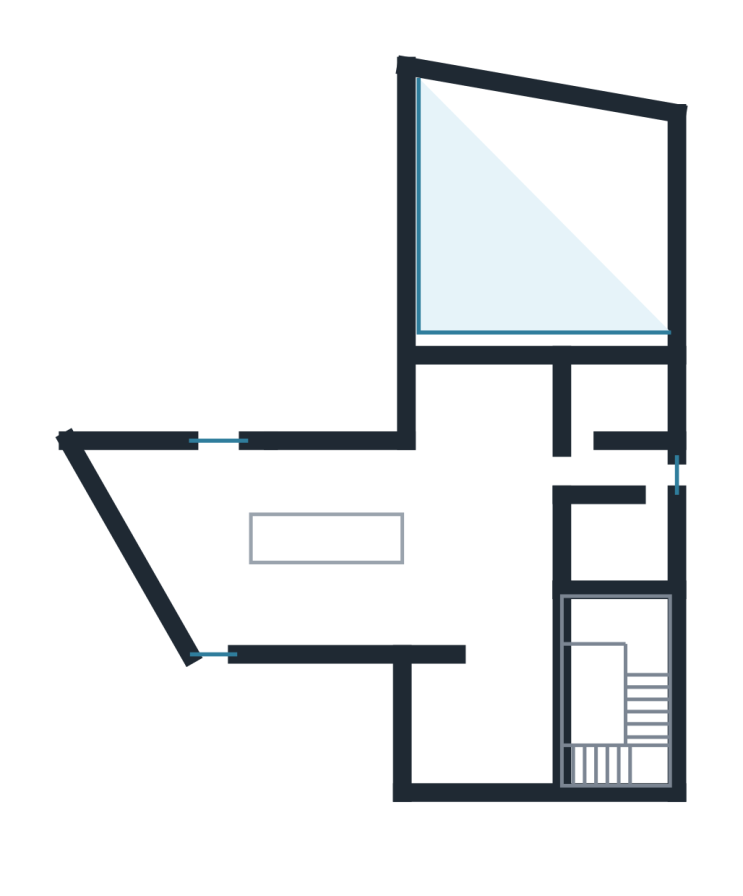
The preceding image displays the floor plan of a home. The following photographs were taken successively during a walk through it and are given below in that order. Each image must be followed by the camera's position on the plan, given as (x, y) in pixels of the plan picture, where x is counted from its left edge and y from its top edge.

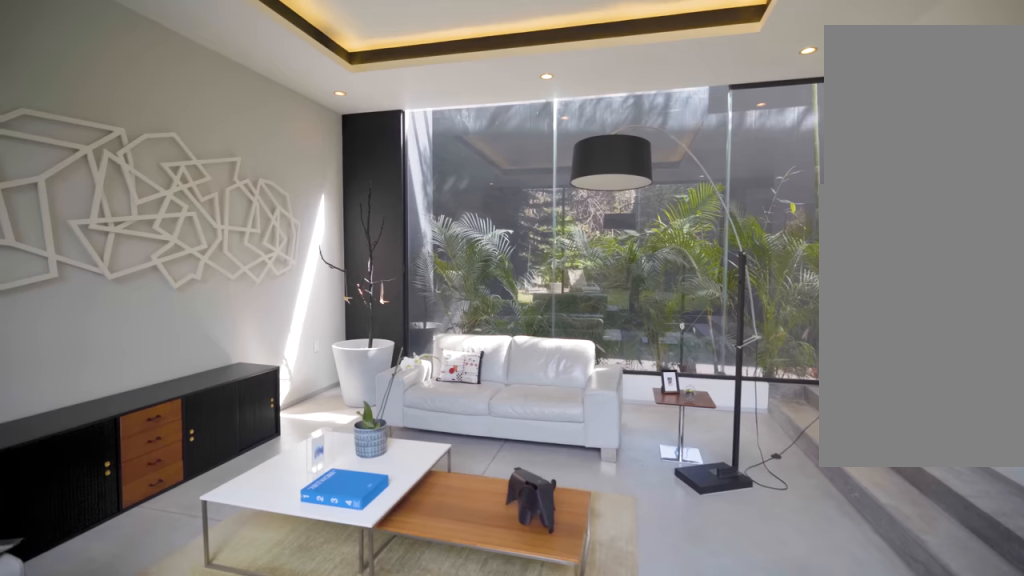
(465, 336)
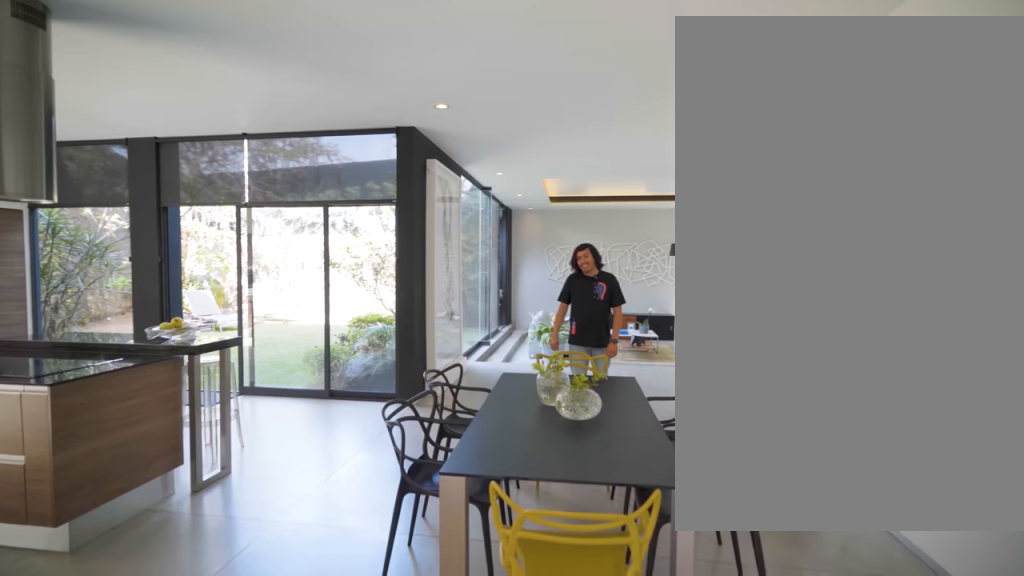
(487, 622)
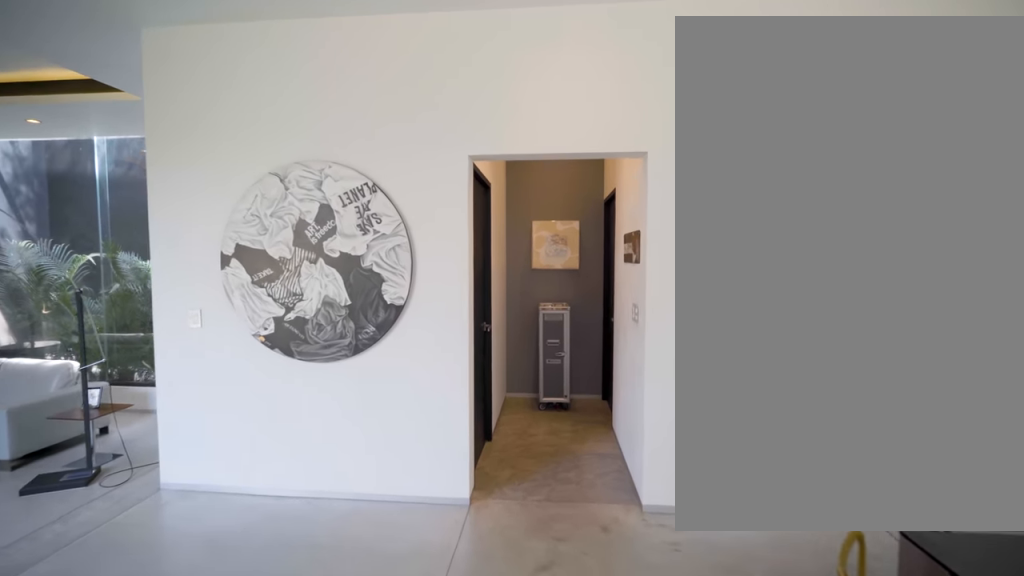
(406, 486)
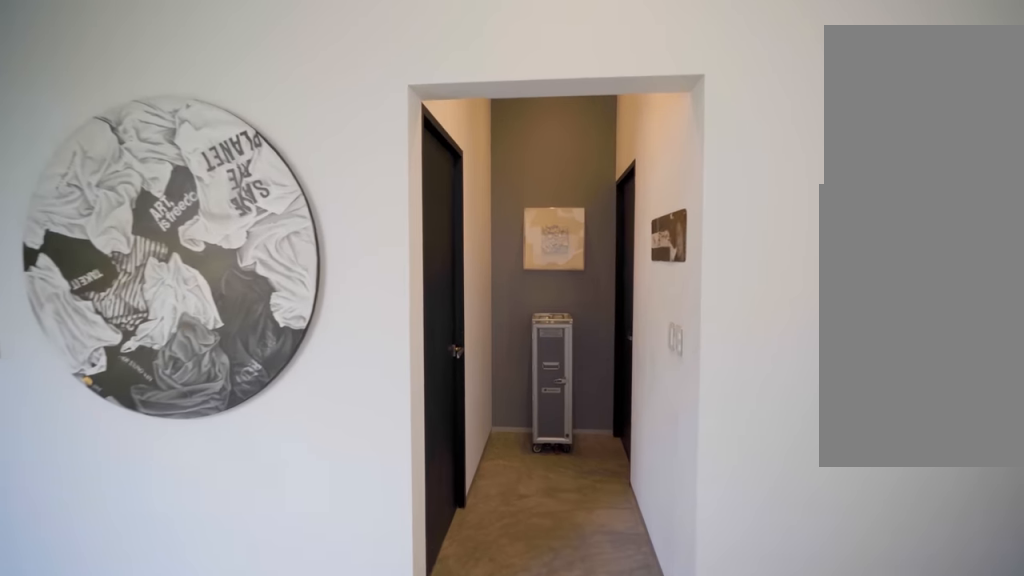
(410, 486)
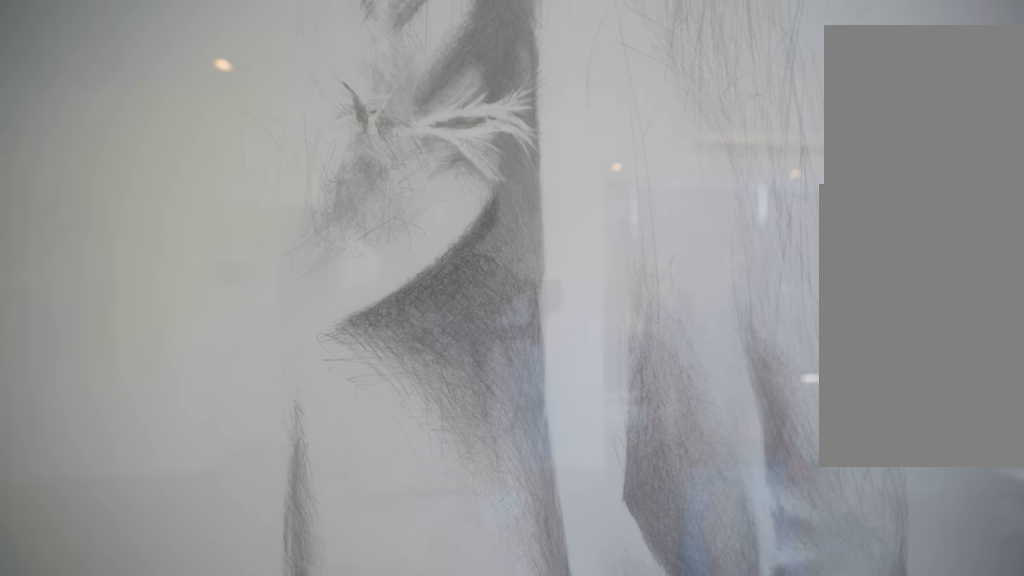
(471, 416)
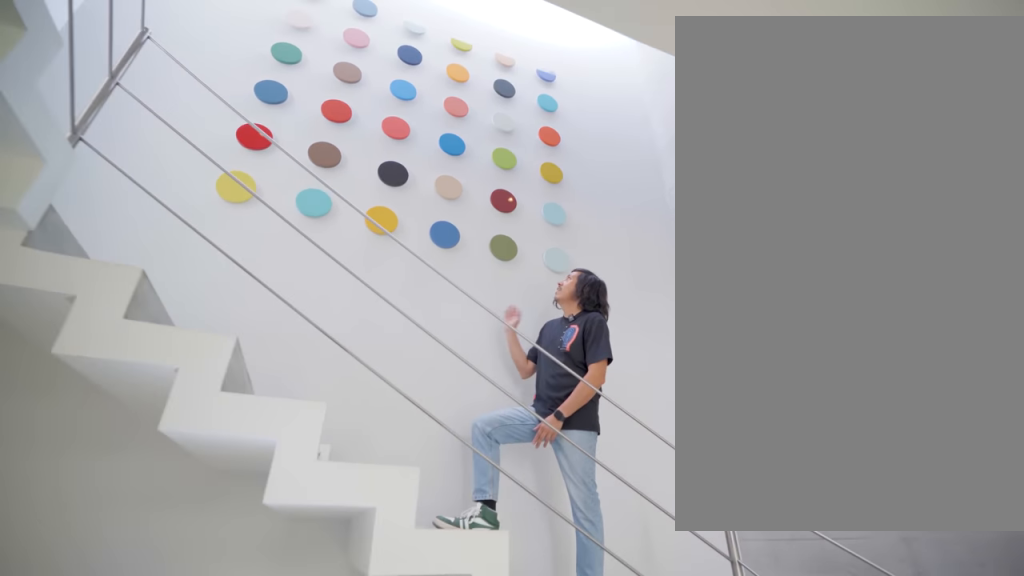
(527, 678)
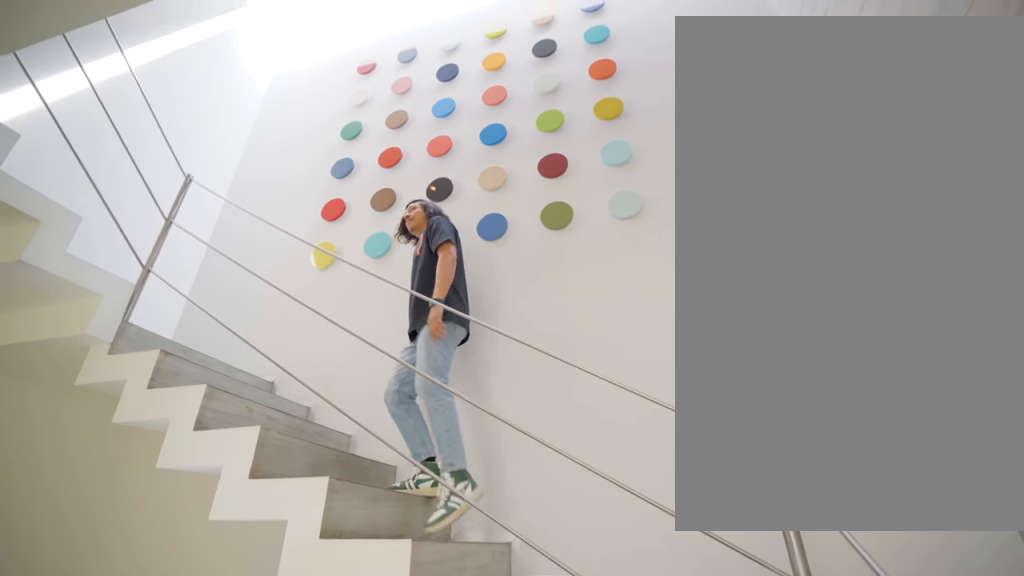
(525, 691)
